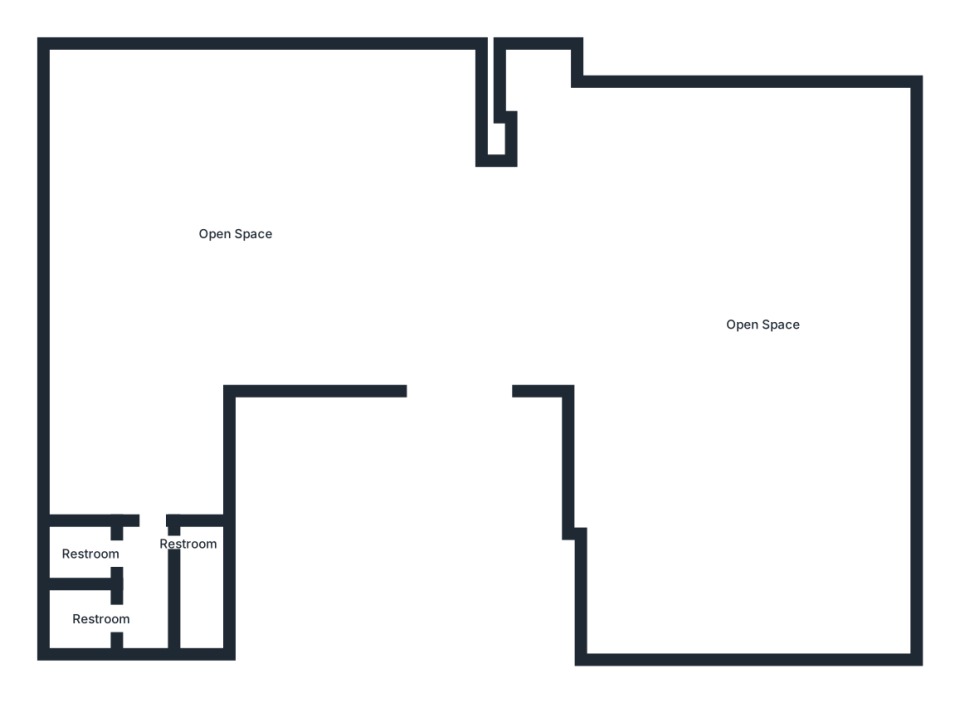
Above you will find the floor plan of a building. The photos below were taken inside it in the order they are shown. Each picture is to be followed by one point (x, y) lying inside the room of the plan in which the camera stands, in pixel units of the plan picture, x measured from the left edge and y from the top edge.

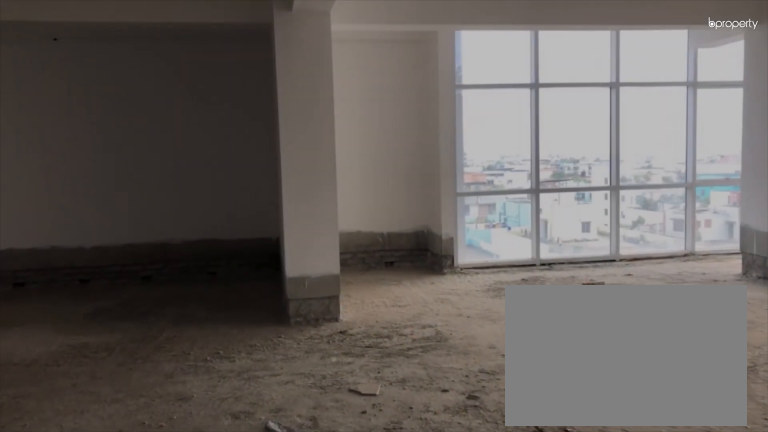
(454, 384)
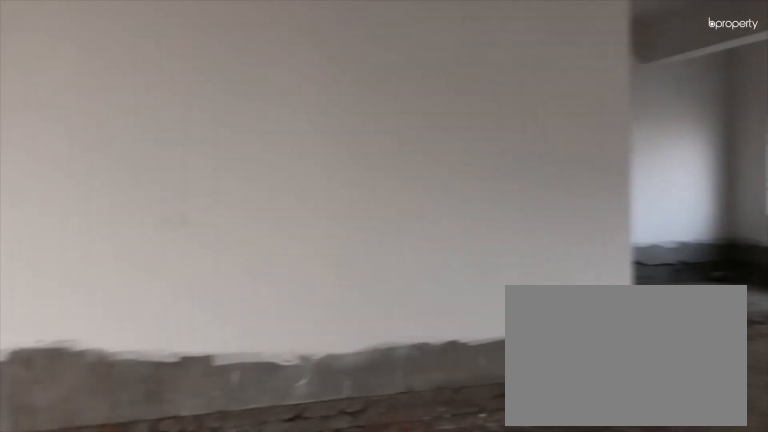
(225, 251)
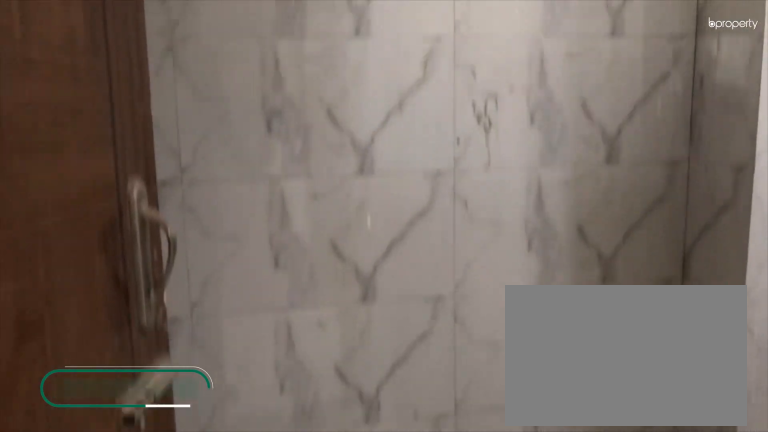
(147, 541)
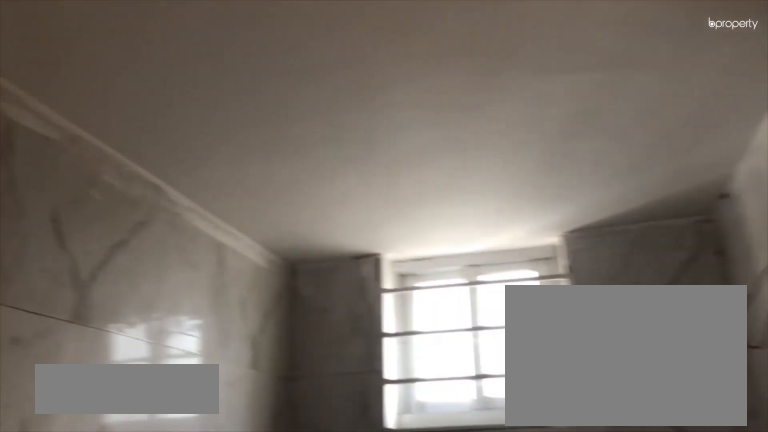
(90, 617)
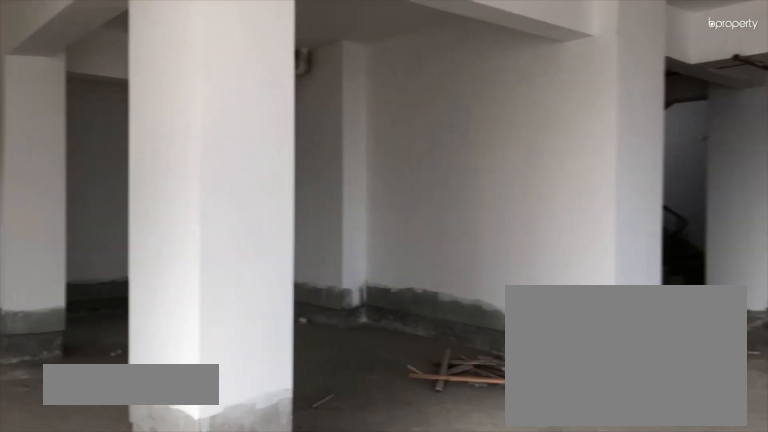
(707, 288)
